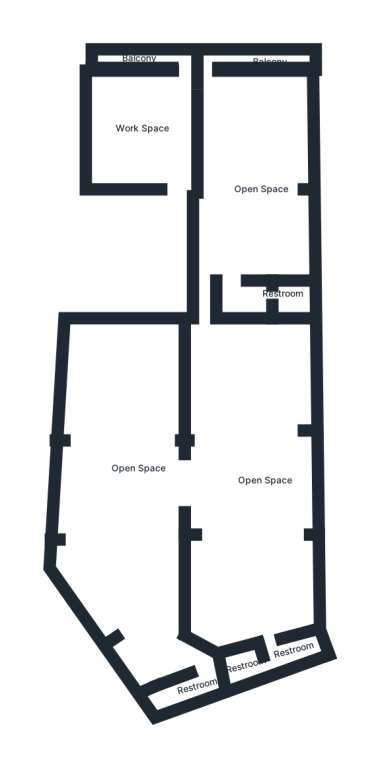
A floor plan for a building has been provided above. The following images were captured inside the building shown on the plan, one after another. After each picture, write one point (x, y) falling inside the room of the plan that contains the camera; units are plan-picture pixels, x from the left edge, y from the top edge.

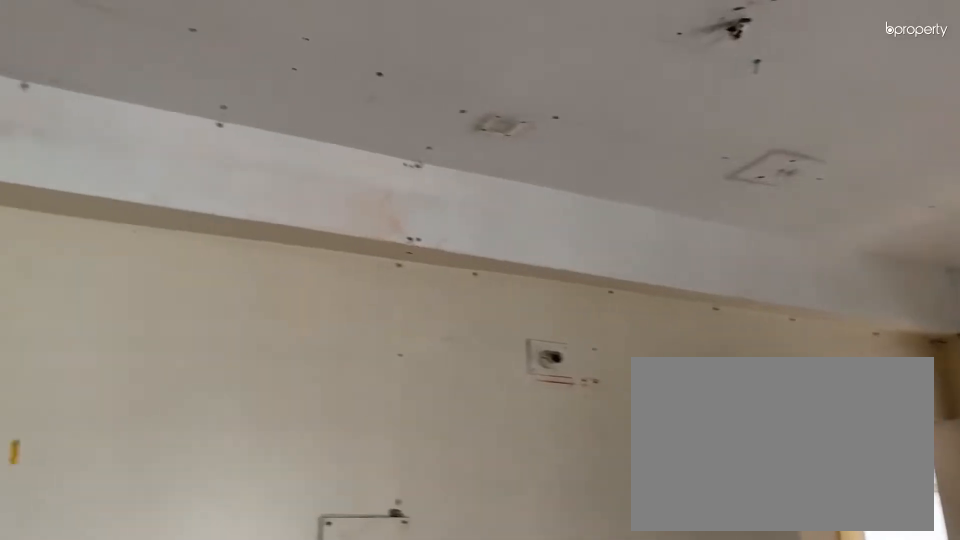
(253, 178)
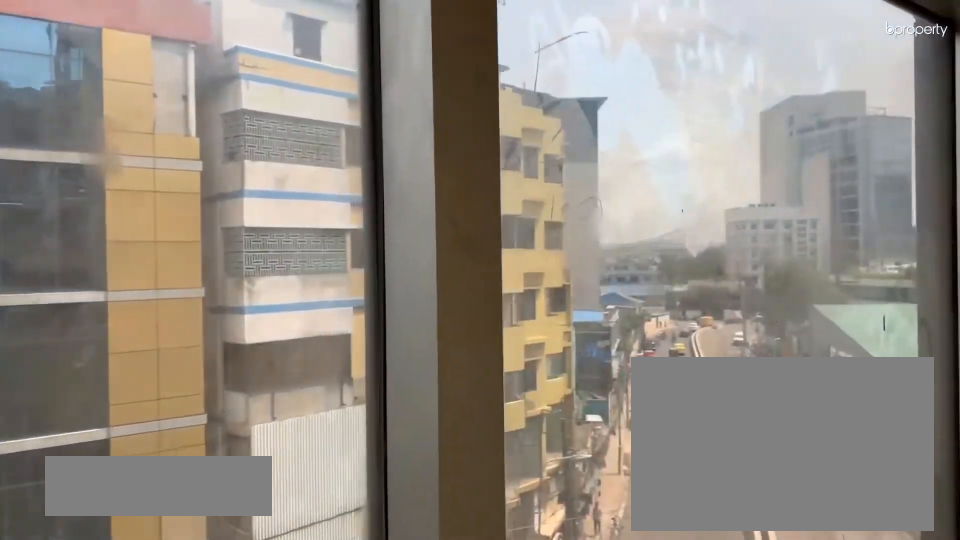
(238, 57)
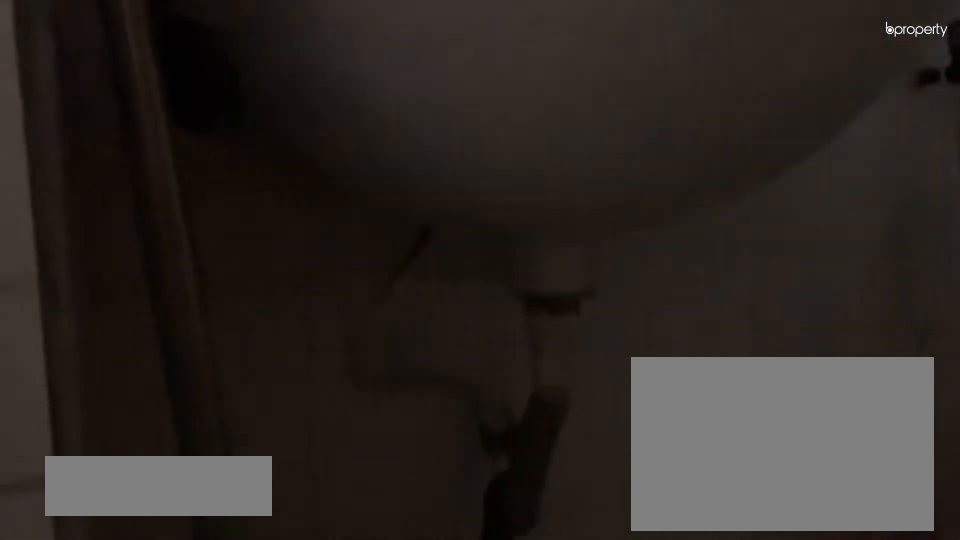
(288, 293)
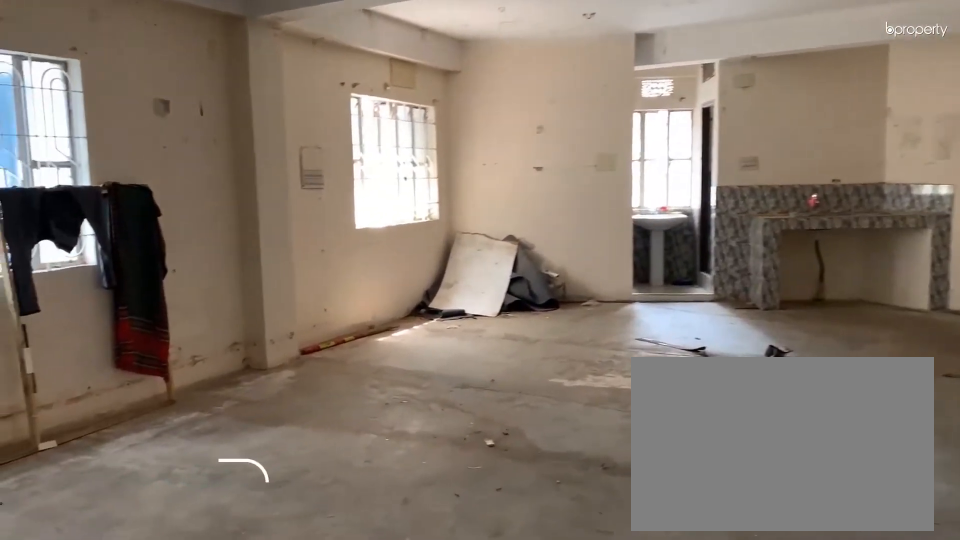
(248, 500)
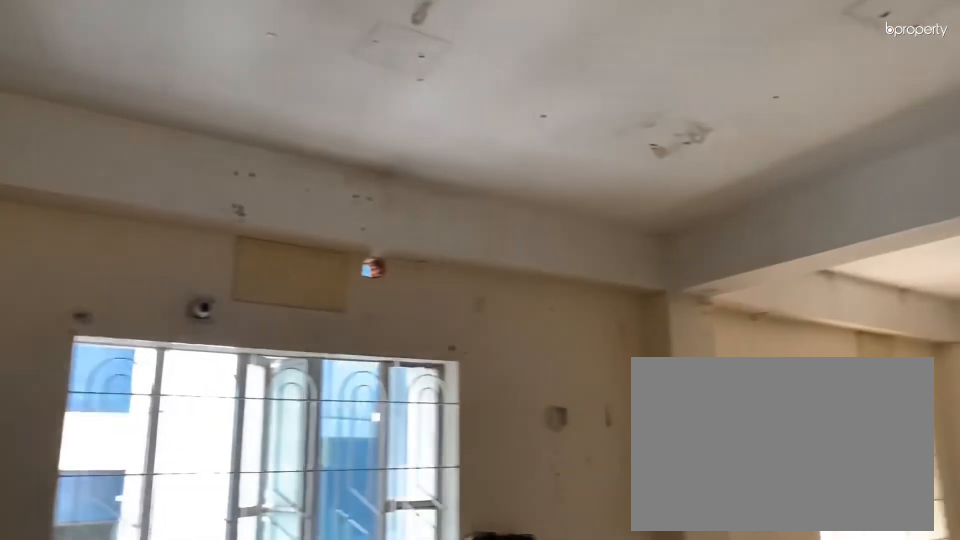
(248, 500)
